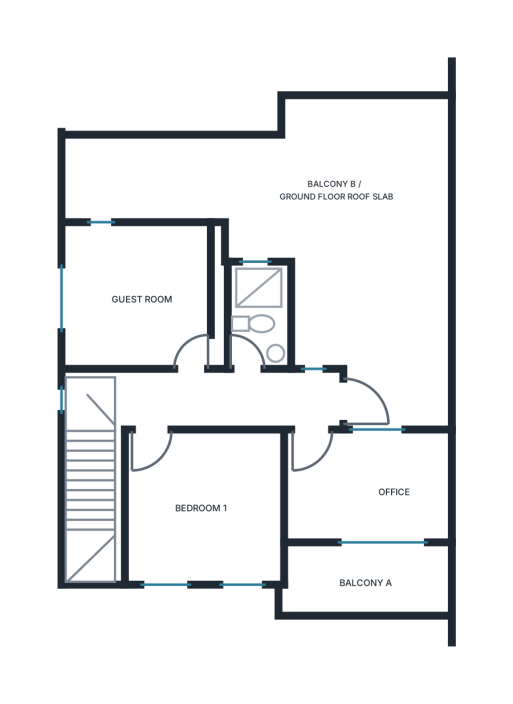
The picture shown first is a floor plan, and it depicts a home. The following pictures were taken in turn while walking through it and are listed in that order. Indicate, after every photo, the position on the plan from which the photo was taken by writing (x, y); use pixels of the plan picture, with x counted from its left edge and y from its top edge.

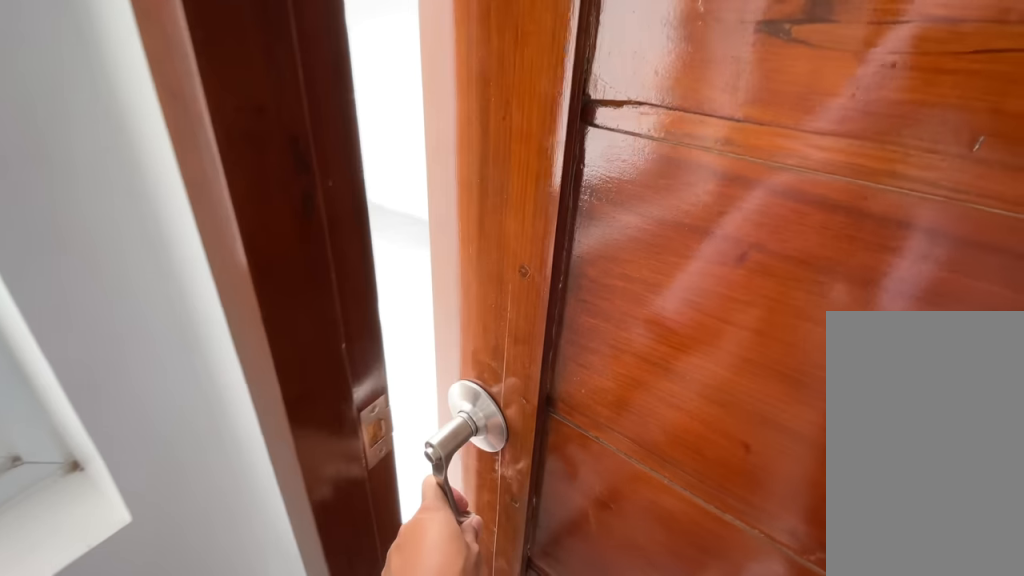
(409, 359)
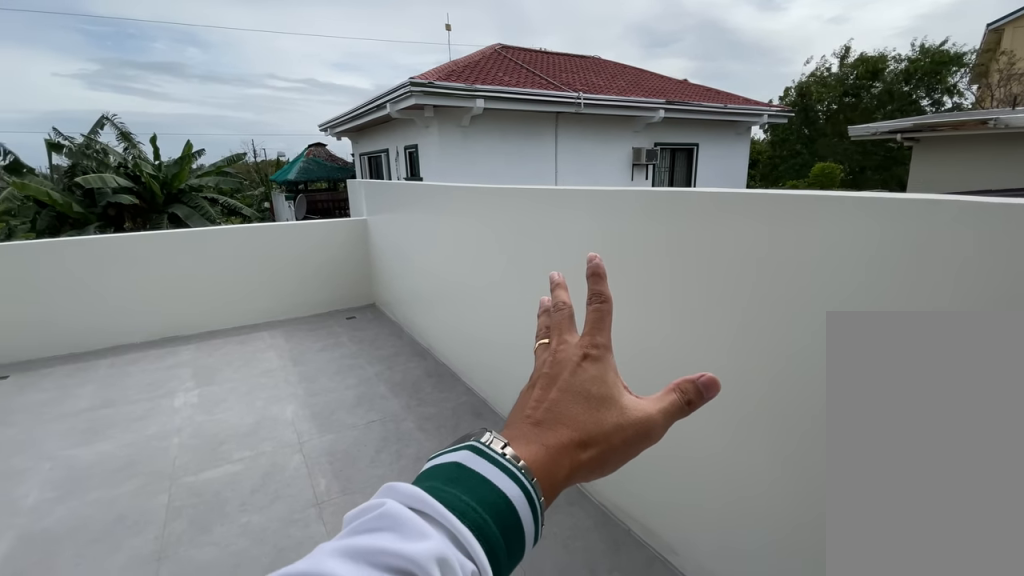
(410, 359)
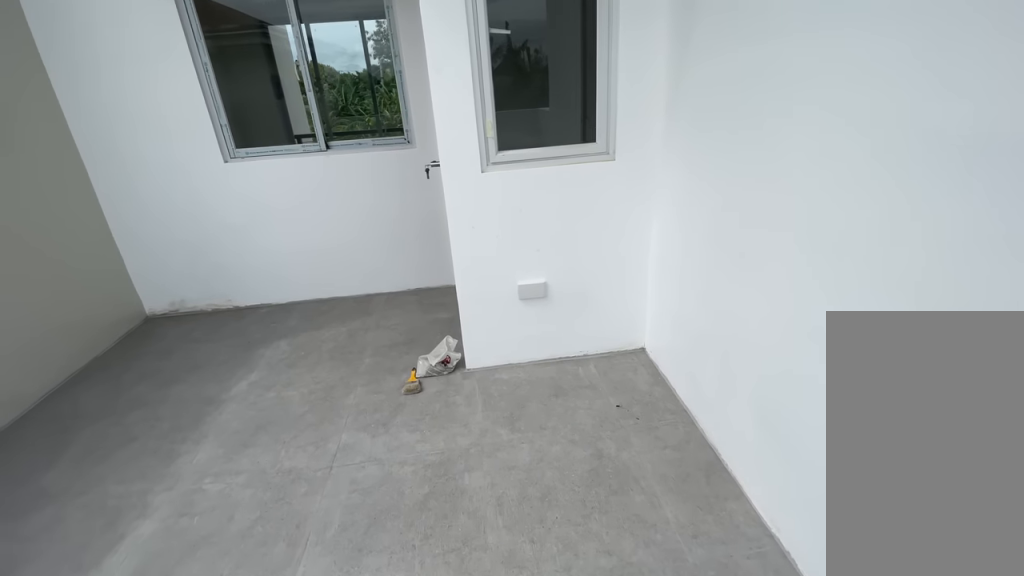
(340, 336)
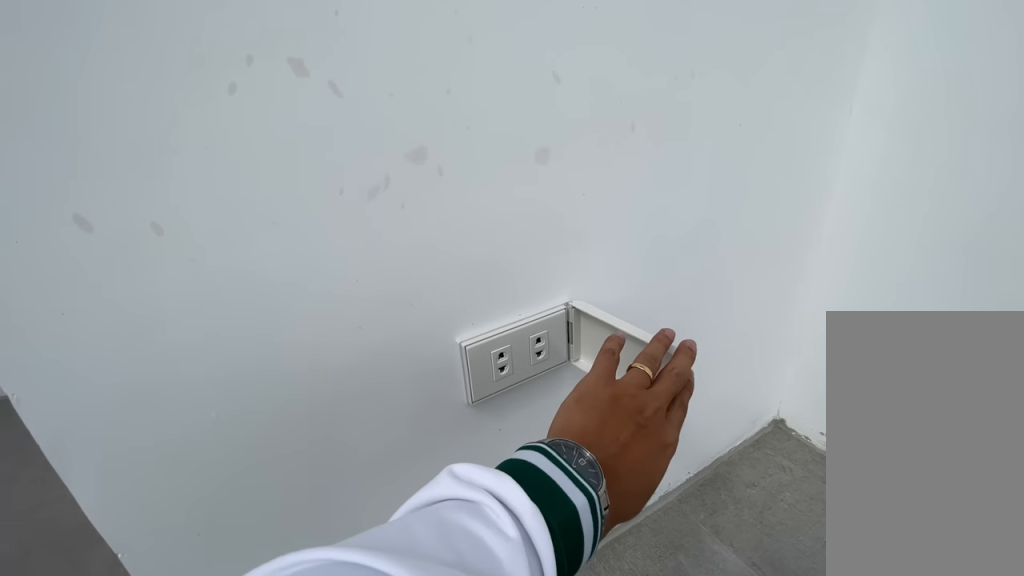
(340, 336)
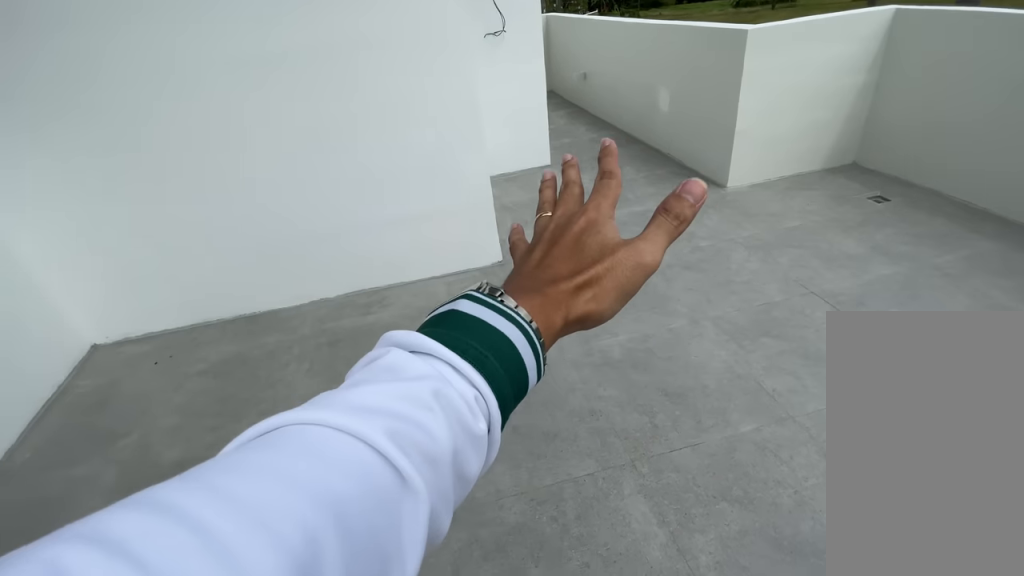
(362, 222)
